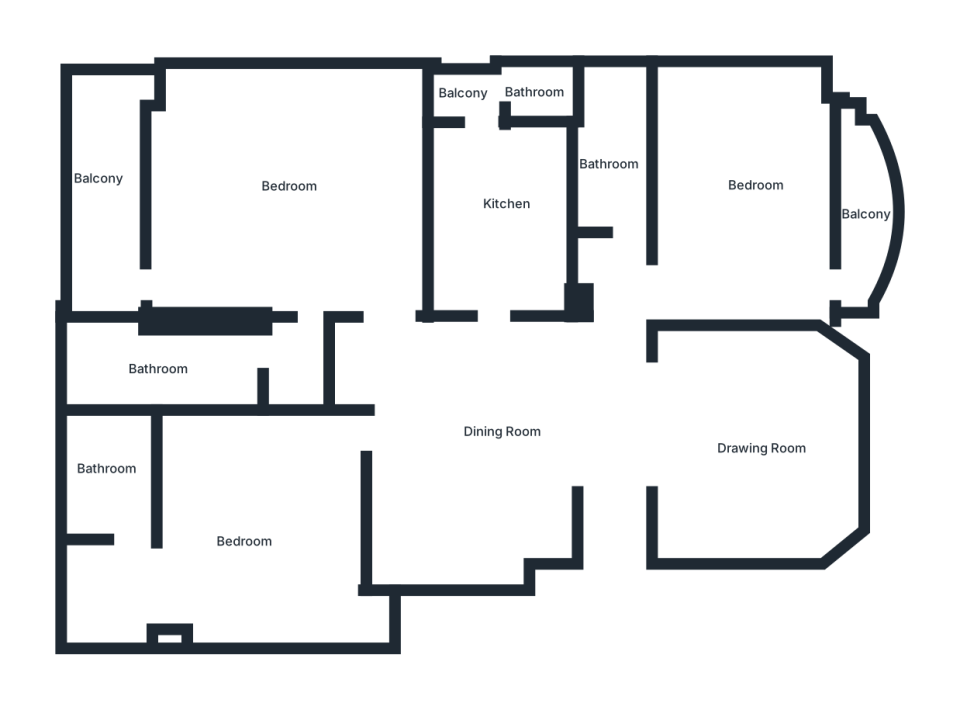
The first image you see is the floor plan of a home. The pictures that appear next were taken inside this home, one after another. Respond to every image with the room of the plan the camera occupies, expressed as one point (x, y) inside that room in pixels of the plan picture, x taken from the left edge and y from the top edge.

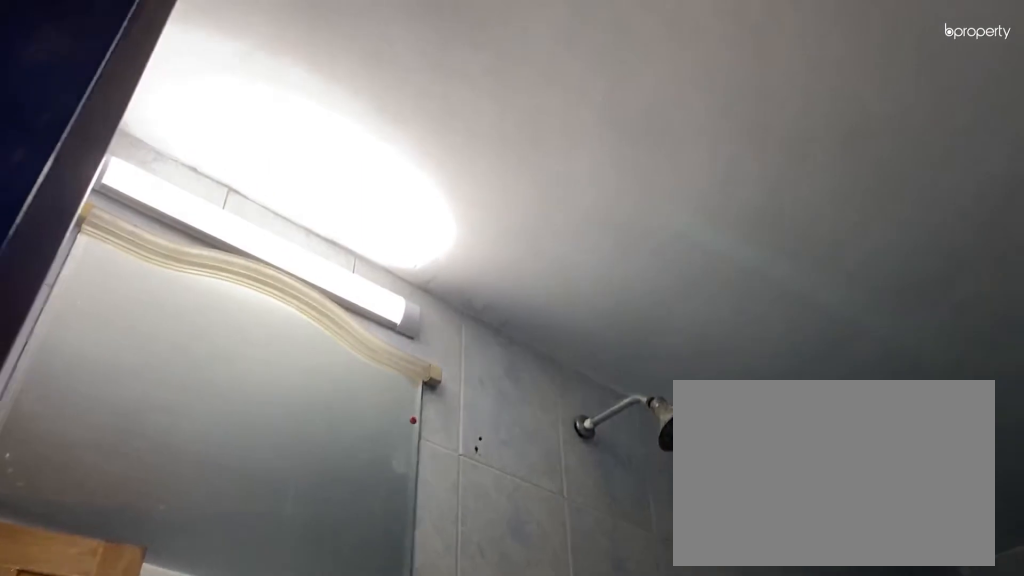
(166, 367)
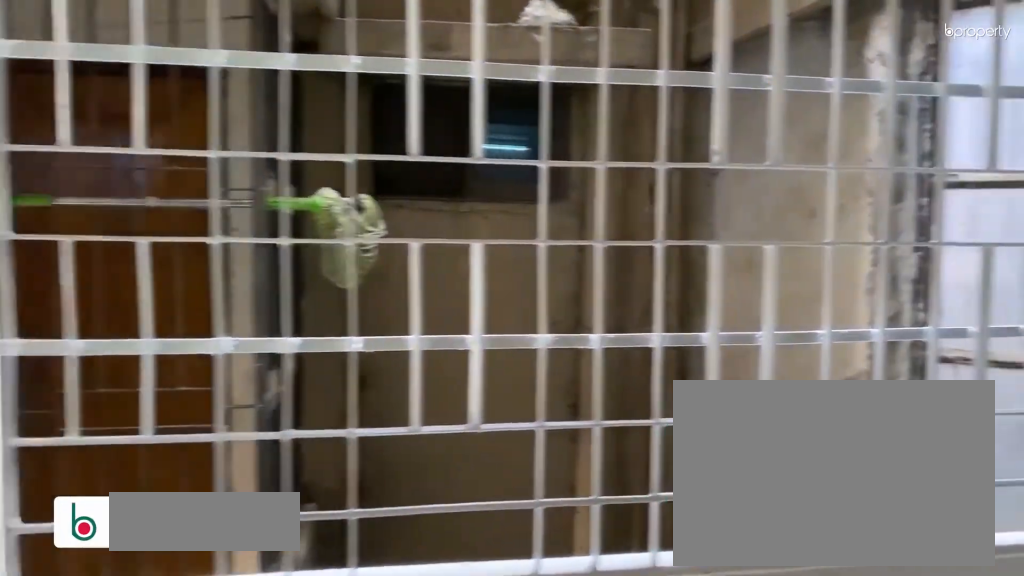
(102, 172)
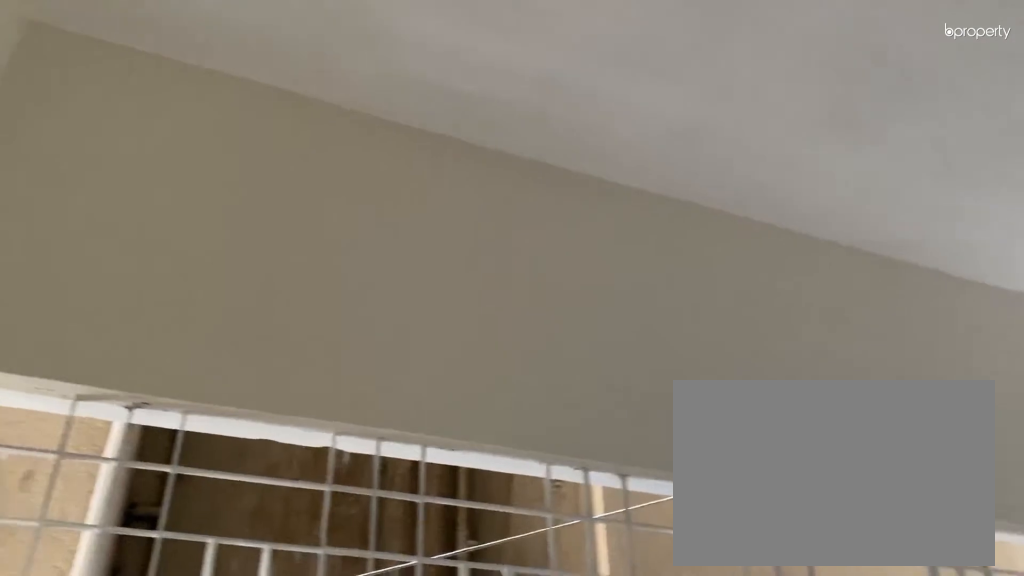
(102, 172)
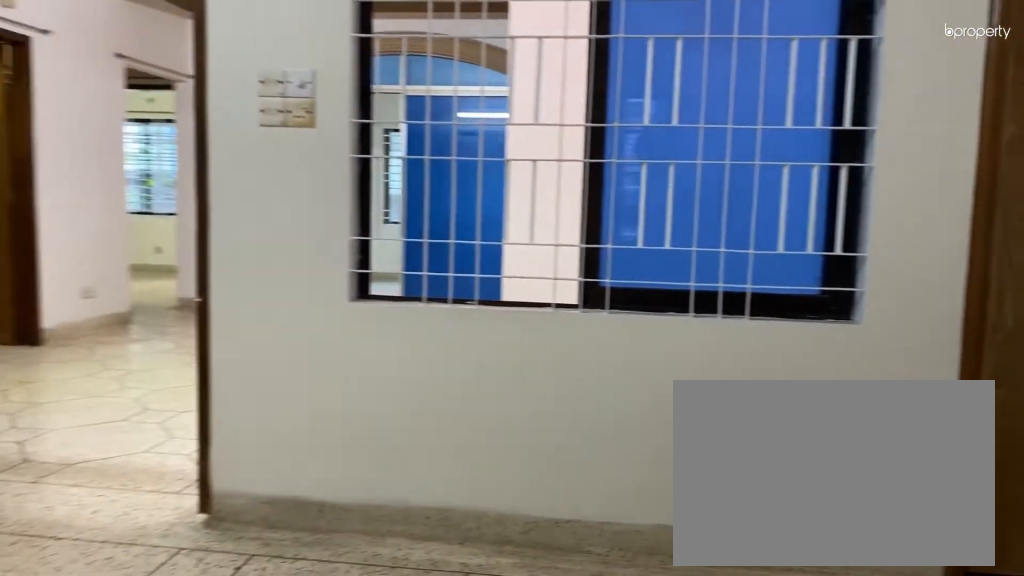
(260, 545)
